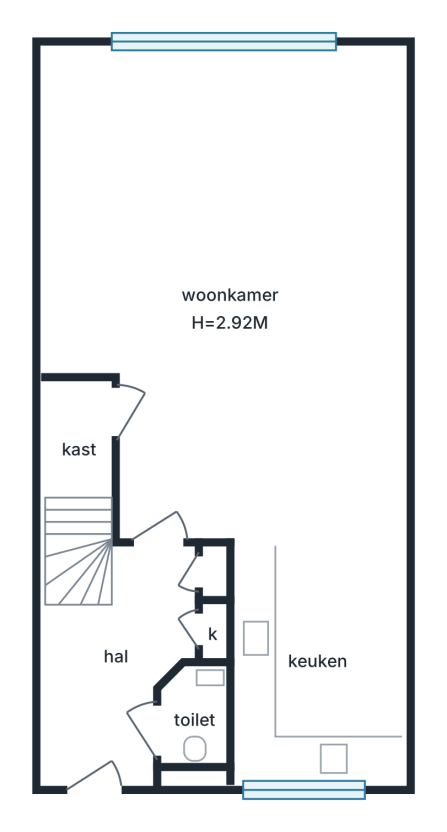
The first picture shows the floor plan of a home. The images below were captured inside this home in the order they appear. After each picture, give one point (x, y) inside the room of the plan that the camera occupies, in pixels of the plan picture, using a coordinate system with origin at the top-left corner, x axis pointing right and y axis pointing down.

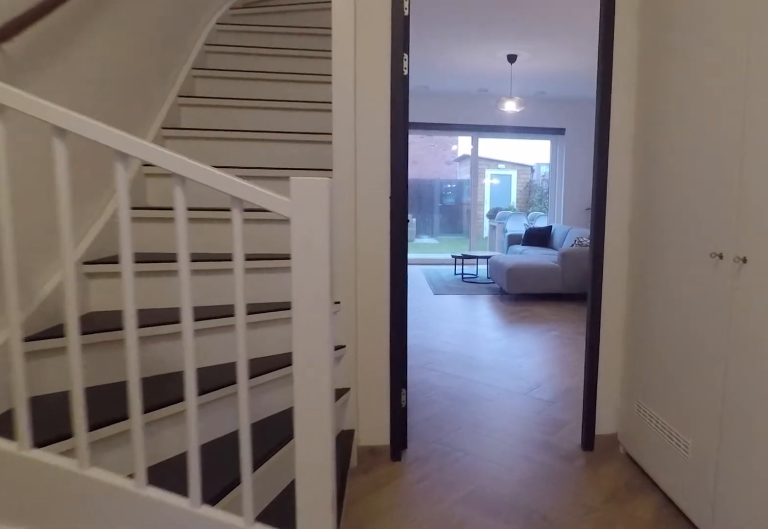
(116, 667)
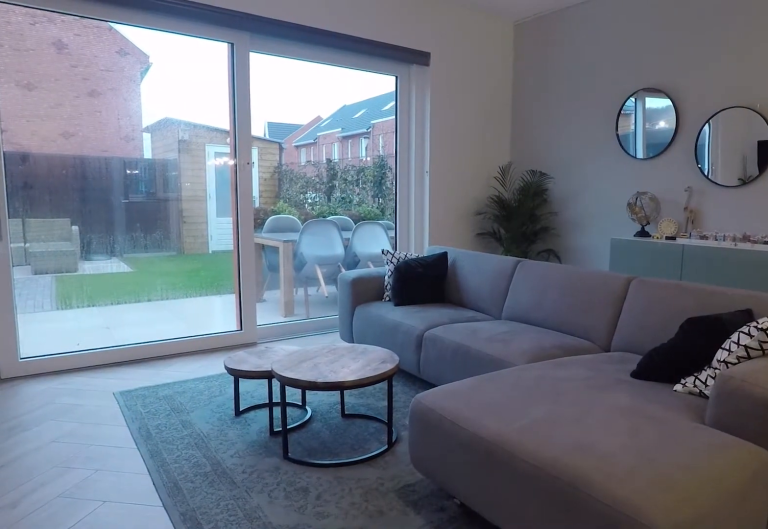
(240, 350)
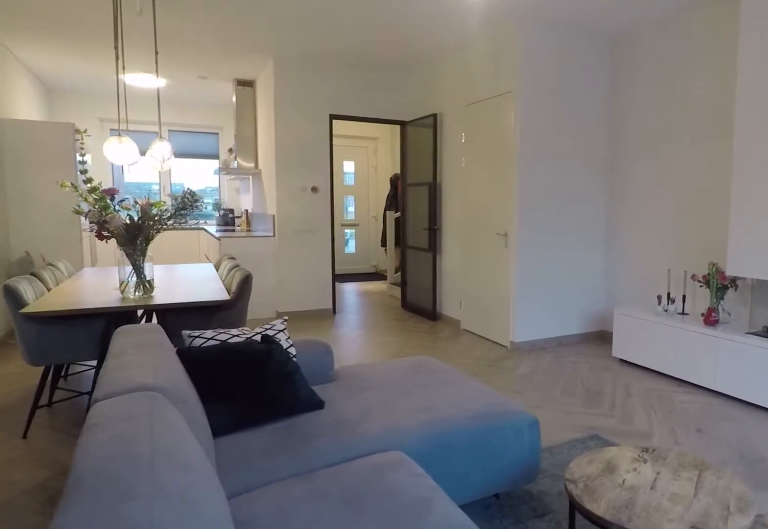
(240, 350)
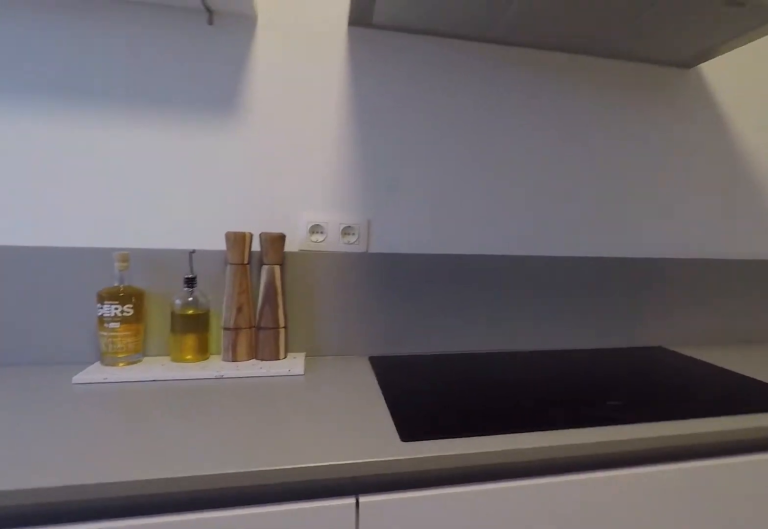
(318, 658)
